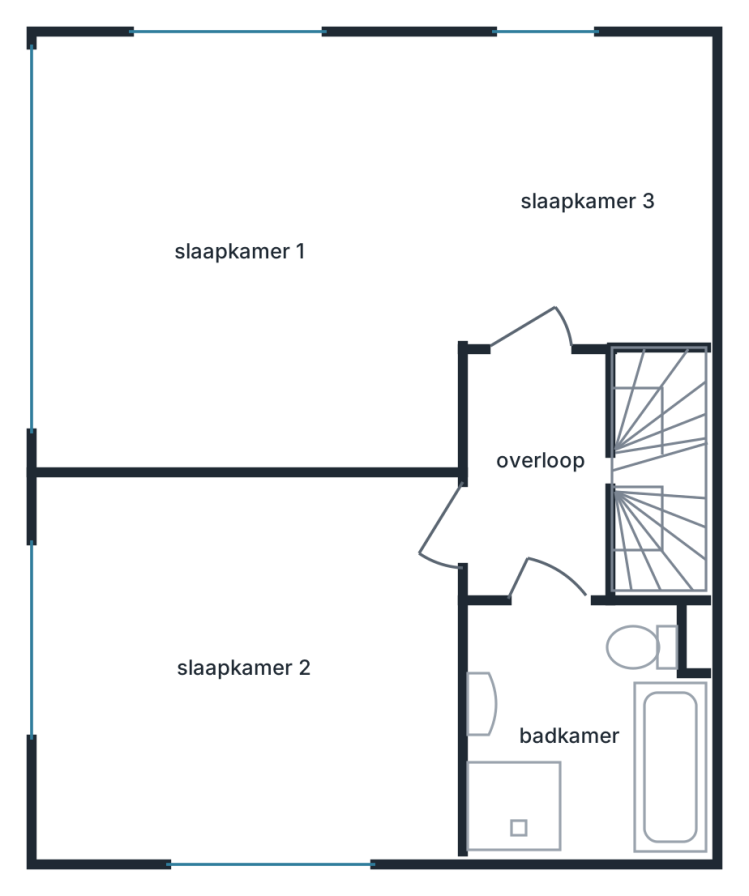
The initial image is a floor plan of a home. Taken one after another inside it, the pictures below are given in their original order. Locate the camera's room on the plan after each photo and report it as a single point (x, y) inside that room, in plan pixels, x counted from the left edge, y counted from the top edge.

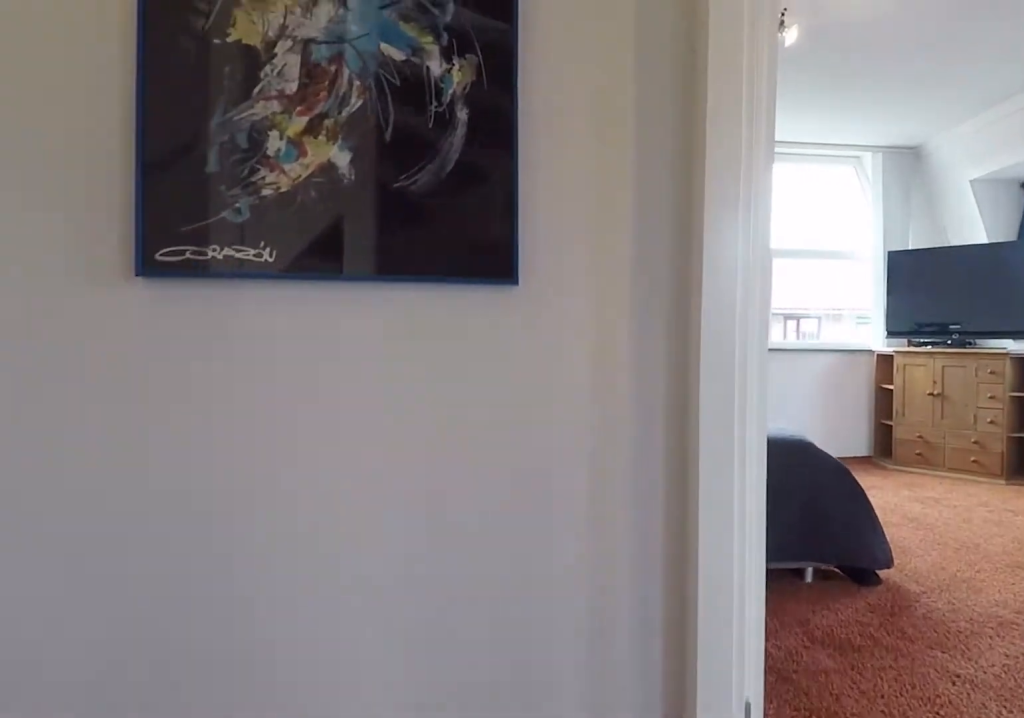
(540, 475)
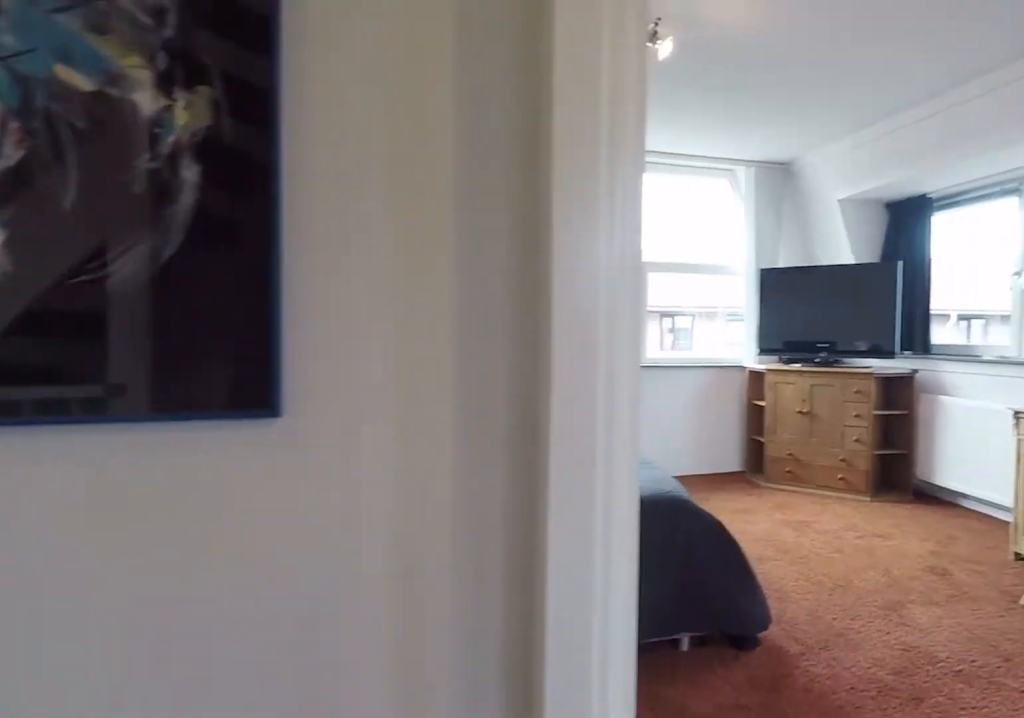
(540, 475)
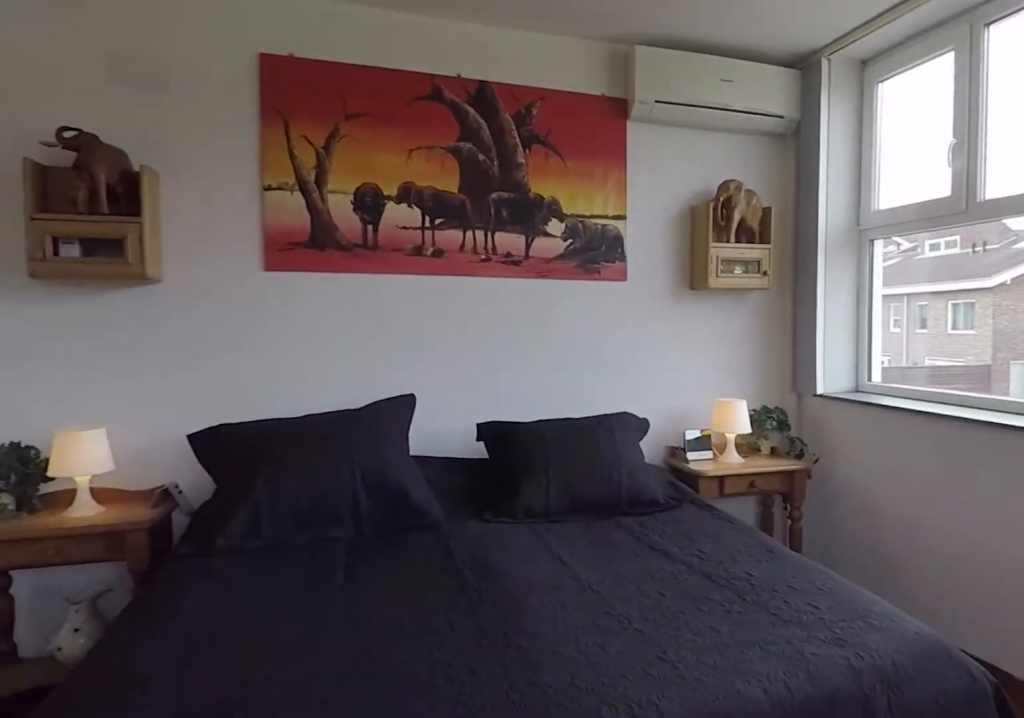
(542, 195)
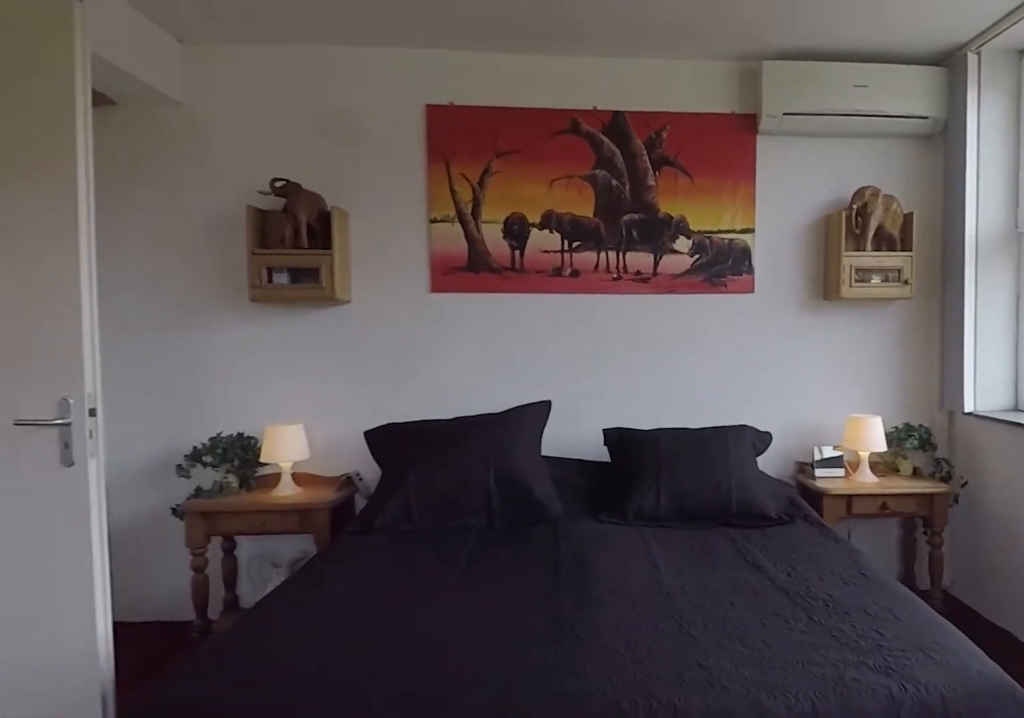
(542, 195)
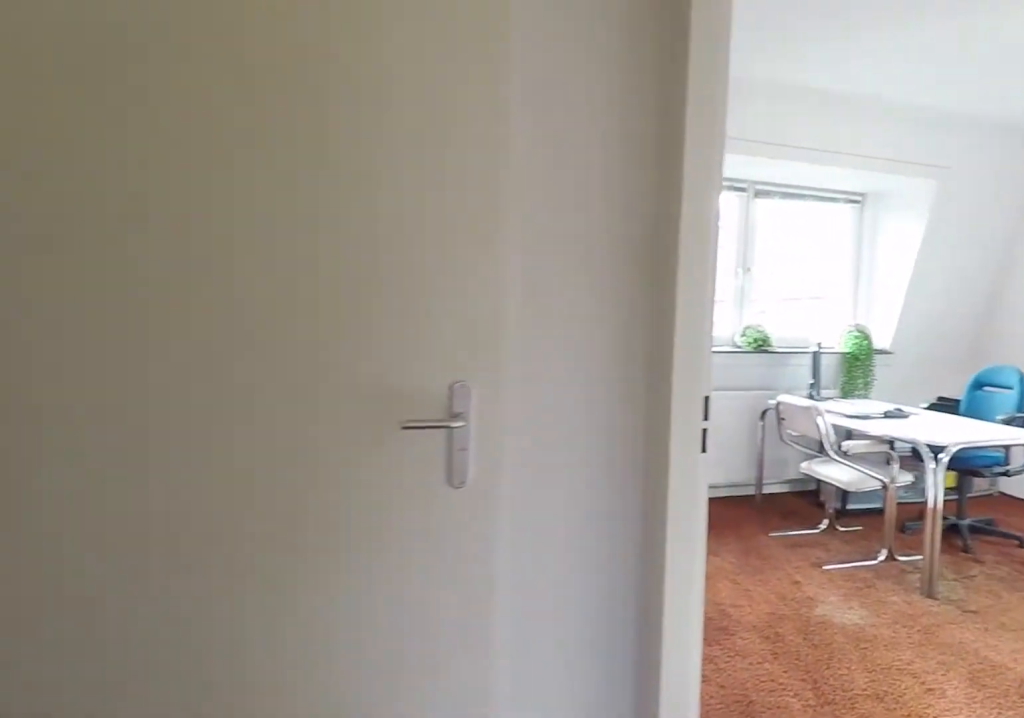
(540, 475)
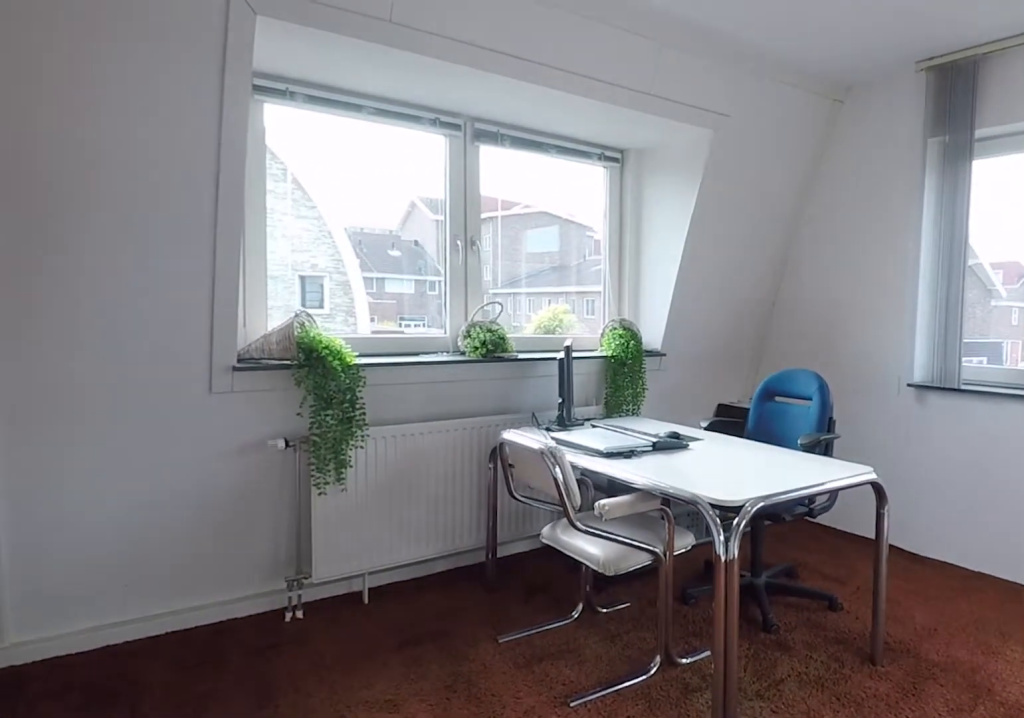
(232, 762)
